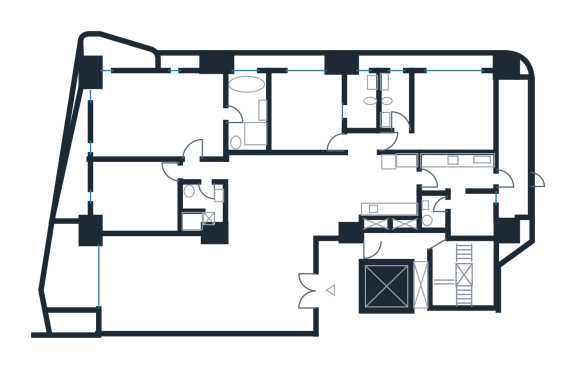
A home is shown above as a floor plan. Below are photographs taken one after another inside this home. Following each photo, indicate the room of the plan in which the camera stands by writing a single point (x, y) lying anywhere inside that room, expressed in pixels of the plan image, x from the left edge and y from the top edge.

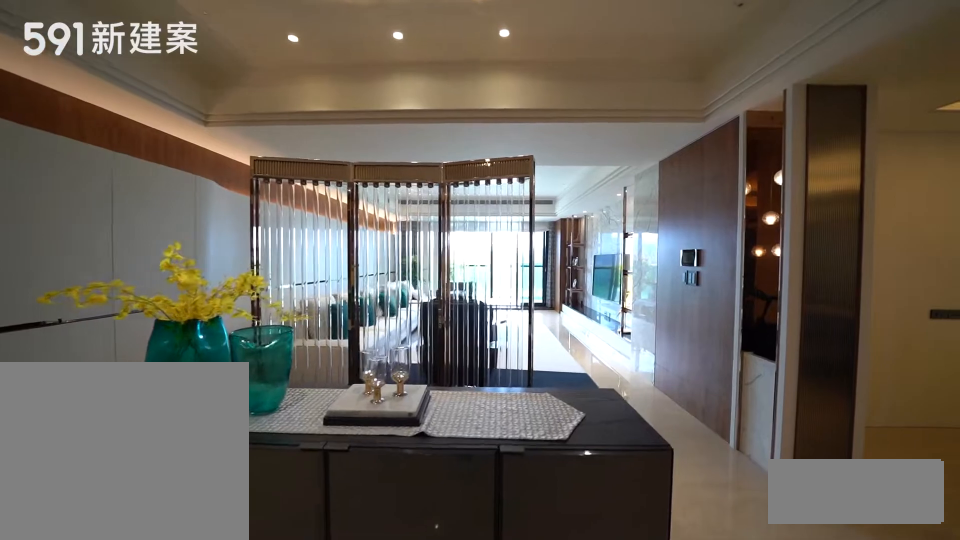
(280, 289)
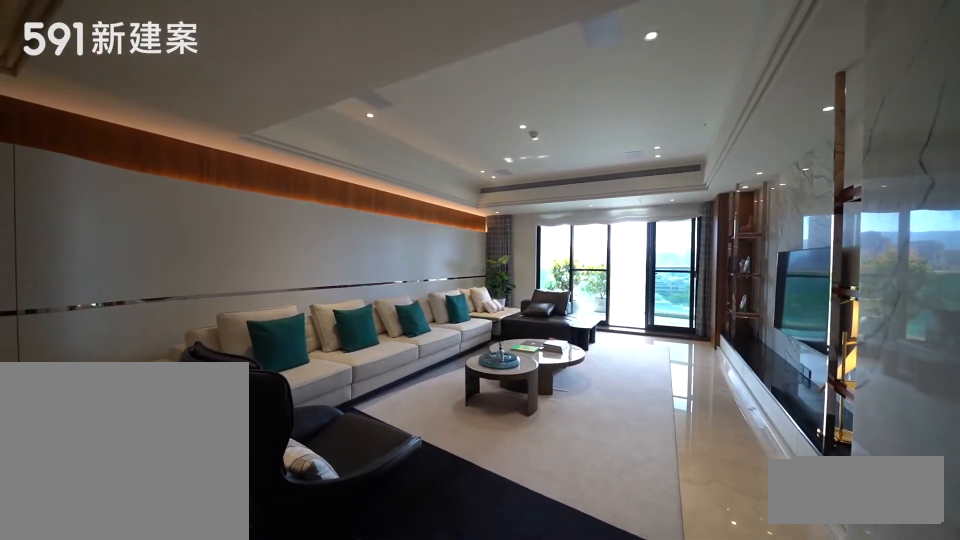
(174, 286)
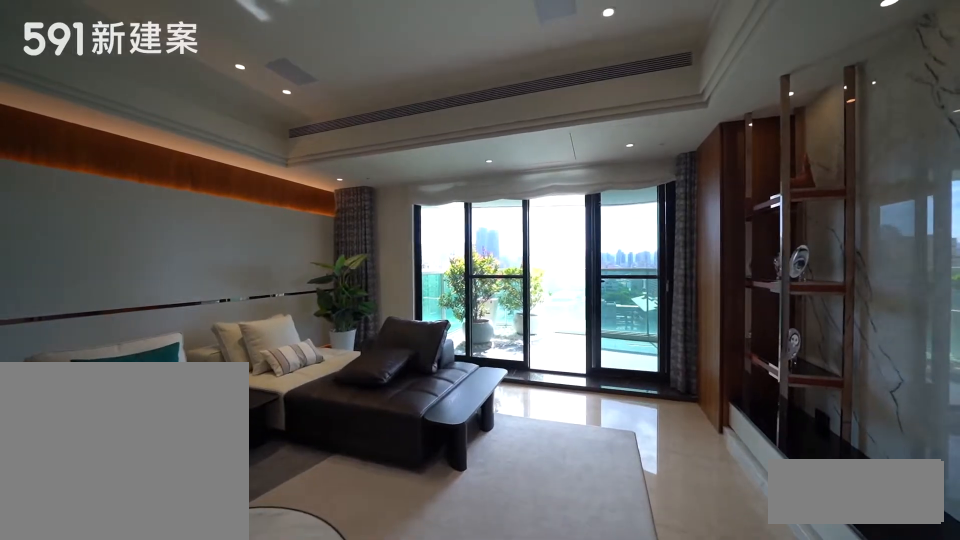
(174, 286)
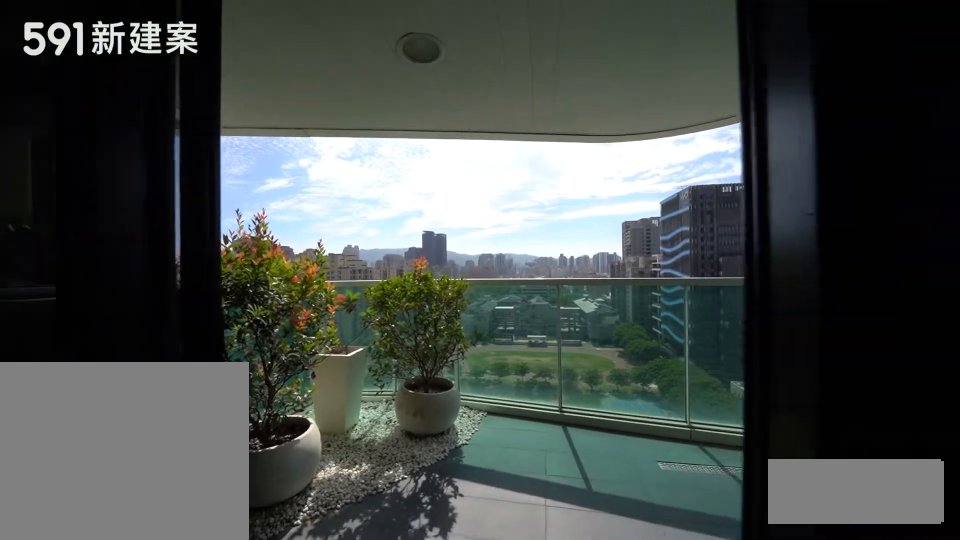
(70, 270)
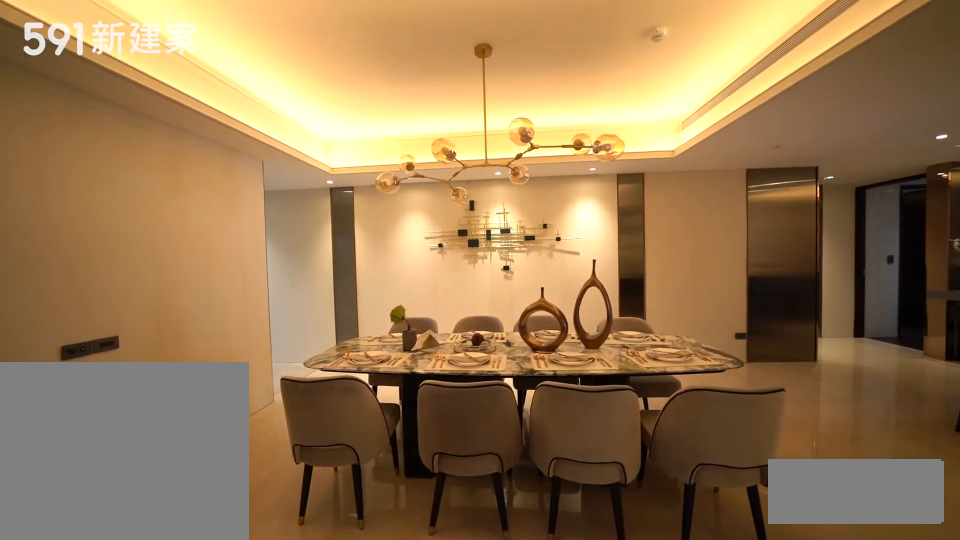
(288, 197)
